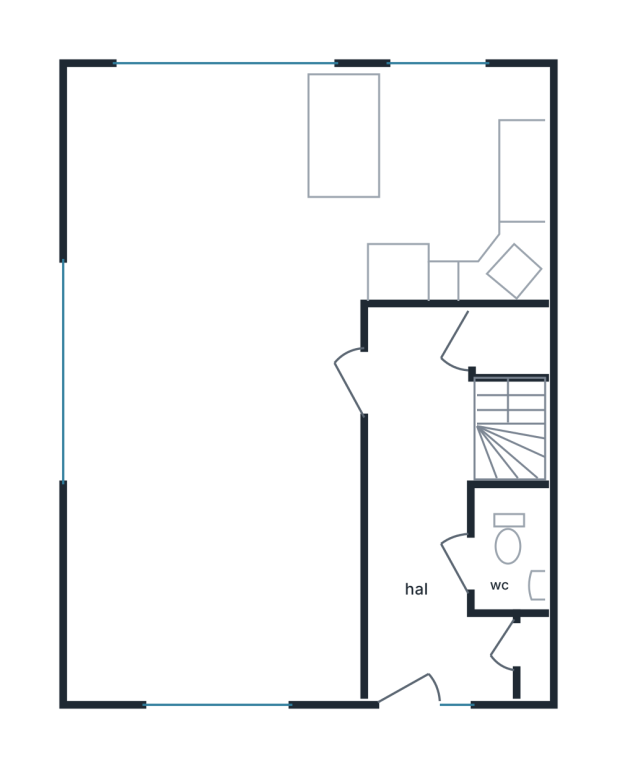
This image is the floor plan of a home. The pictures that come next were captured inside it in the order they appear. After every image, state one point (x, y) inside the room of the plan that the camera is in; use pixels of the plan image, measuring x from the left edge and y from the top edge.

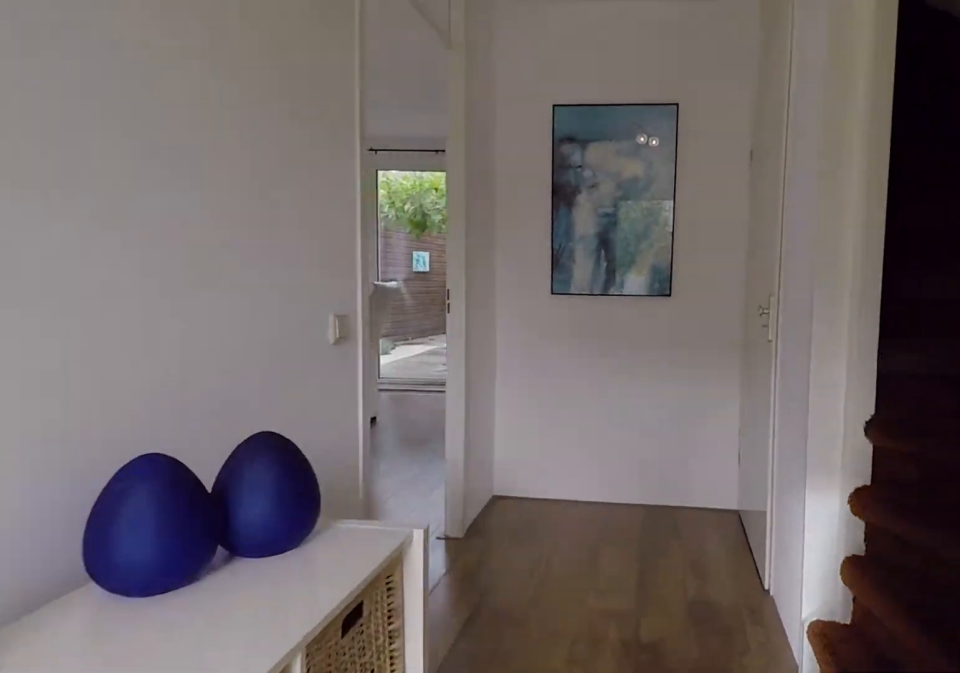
(424, 518)
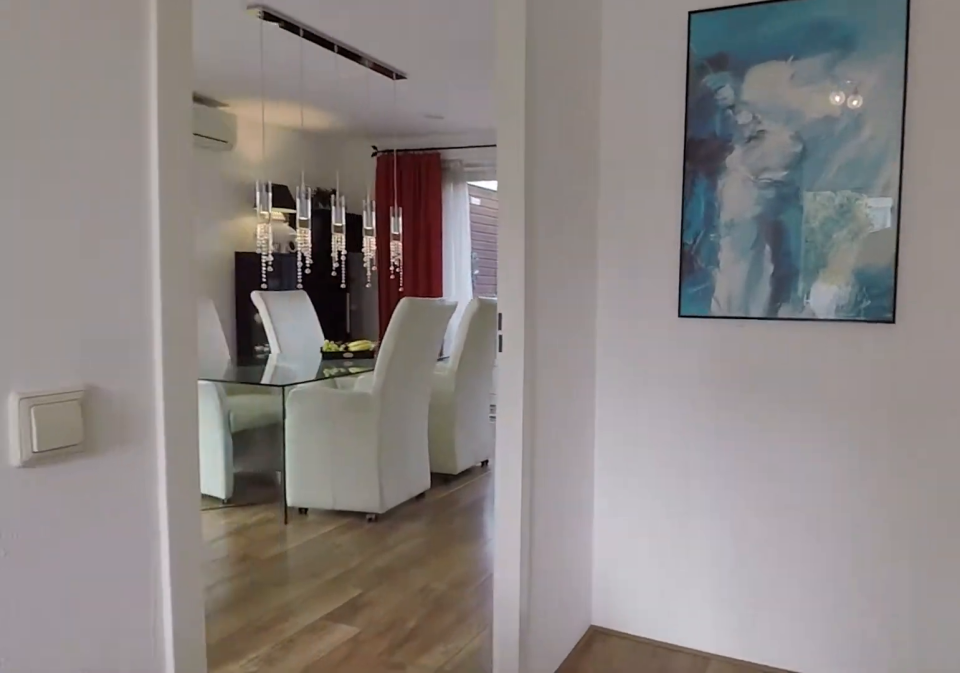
(424, 518)
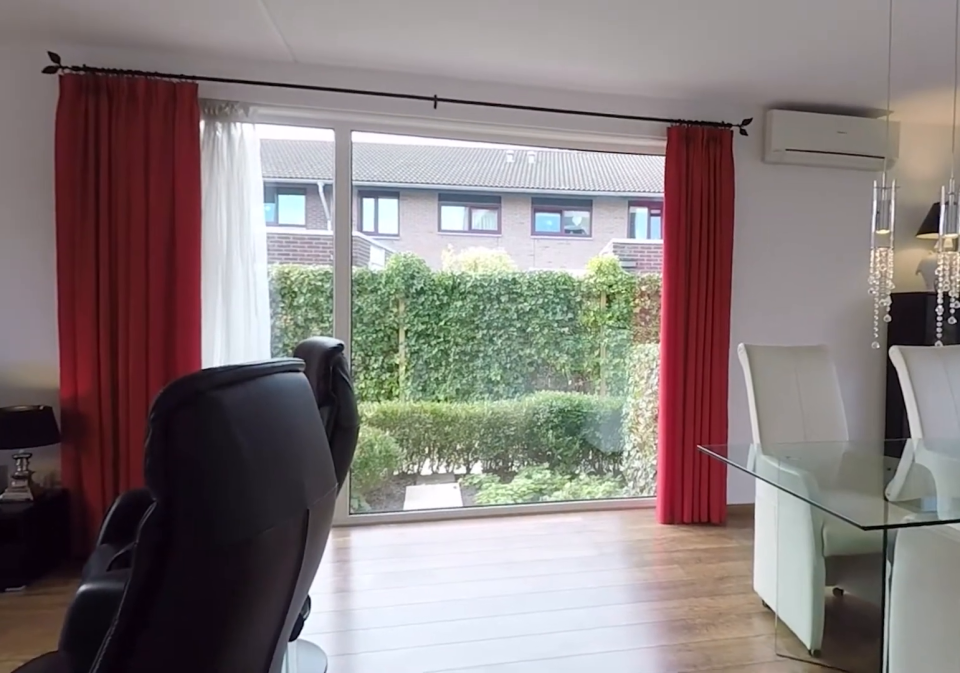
(215, 544)
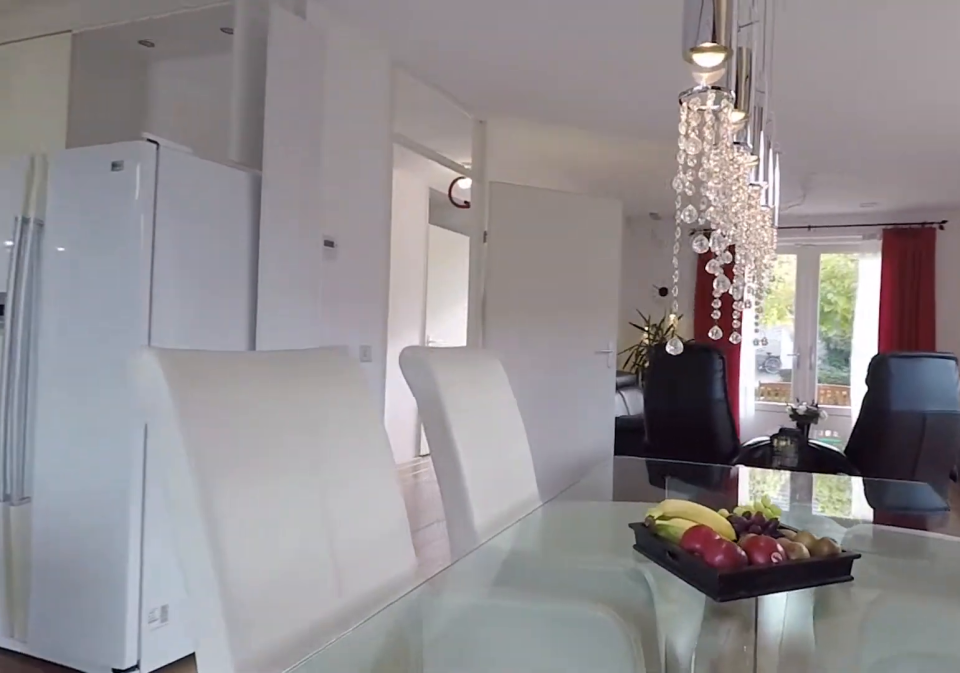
(218, 538)
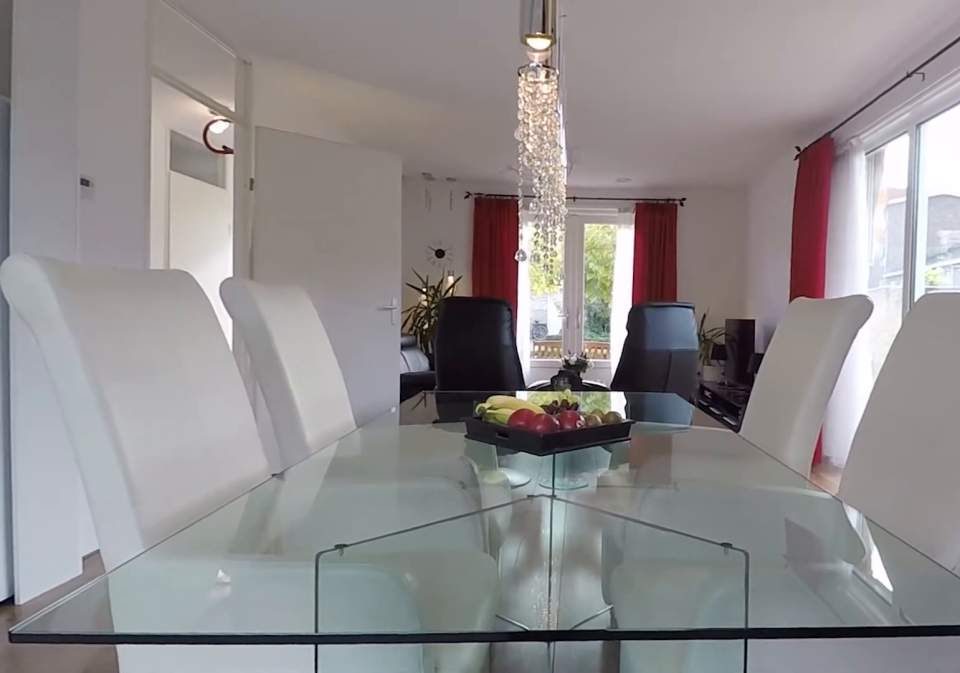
(272, 538)
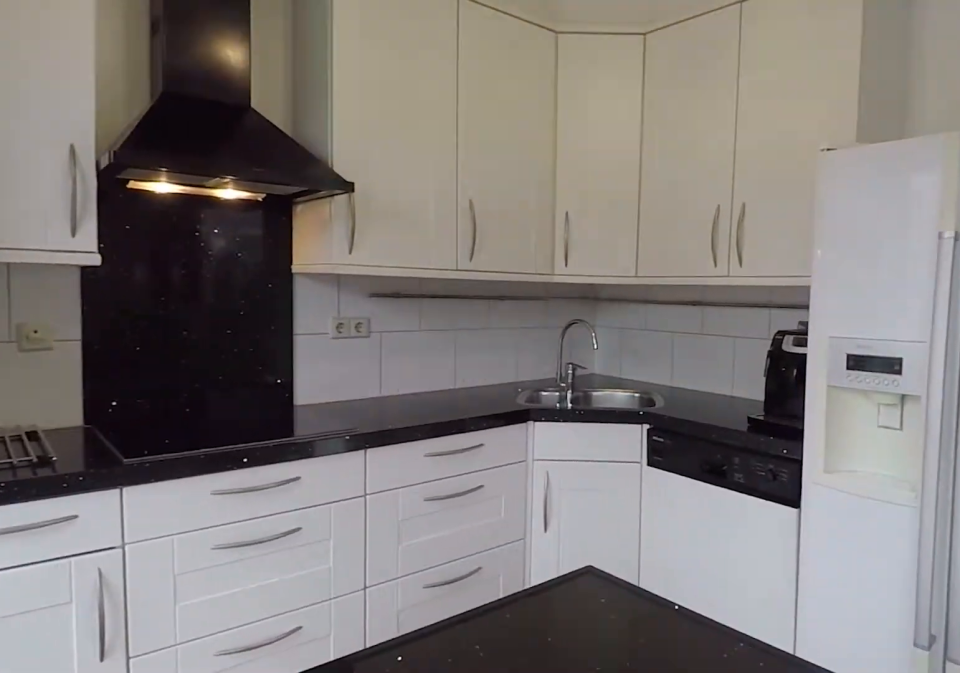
(477, 240)
